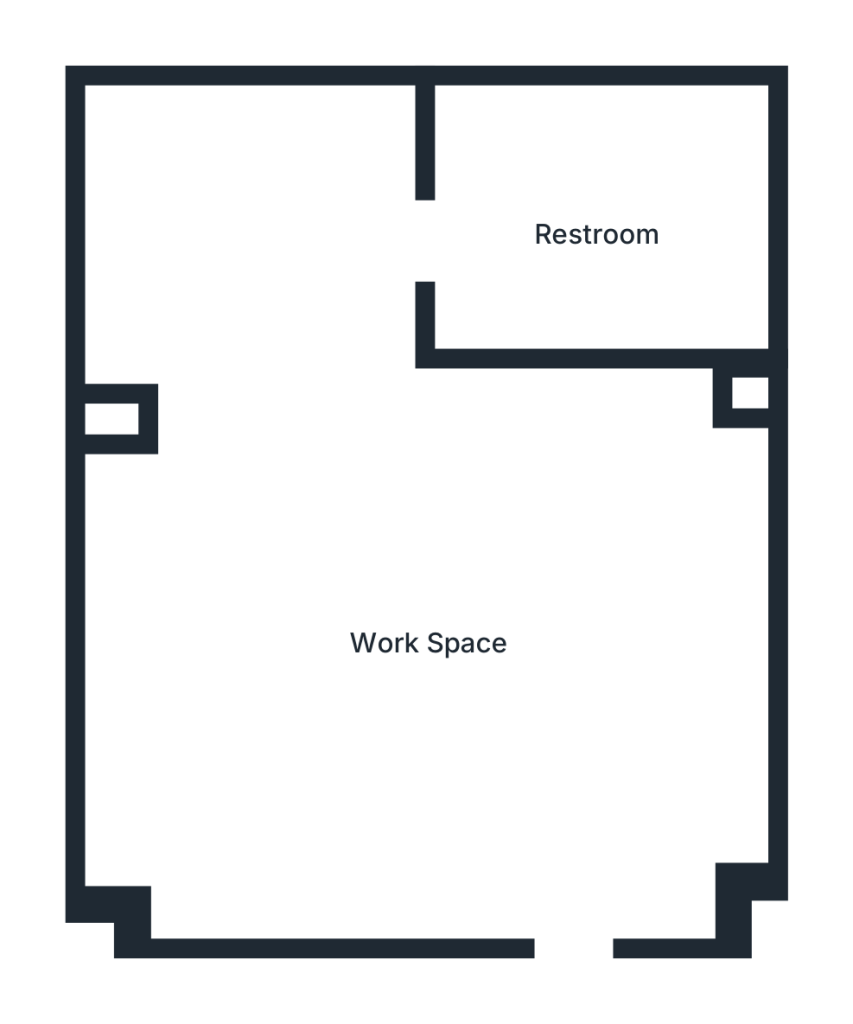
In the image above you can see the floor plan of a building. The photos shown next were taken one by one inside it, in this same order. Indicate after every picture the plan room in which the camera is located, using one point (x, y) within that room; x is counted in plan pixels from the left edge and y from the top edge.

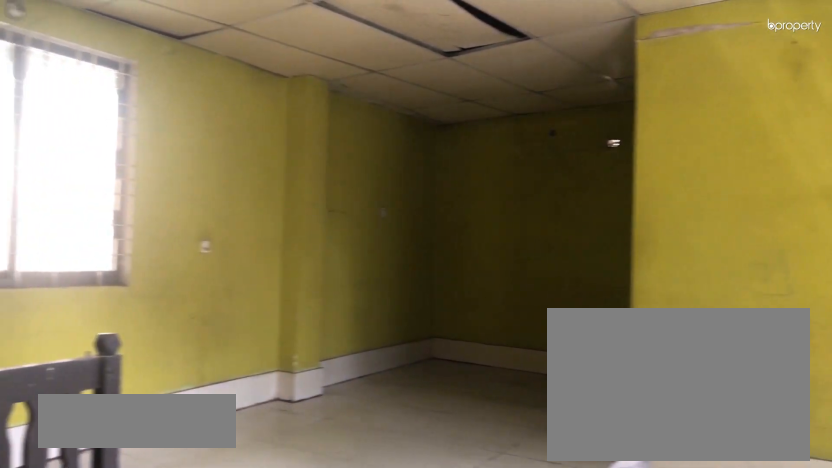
(419, 625)
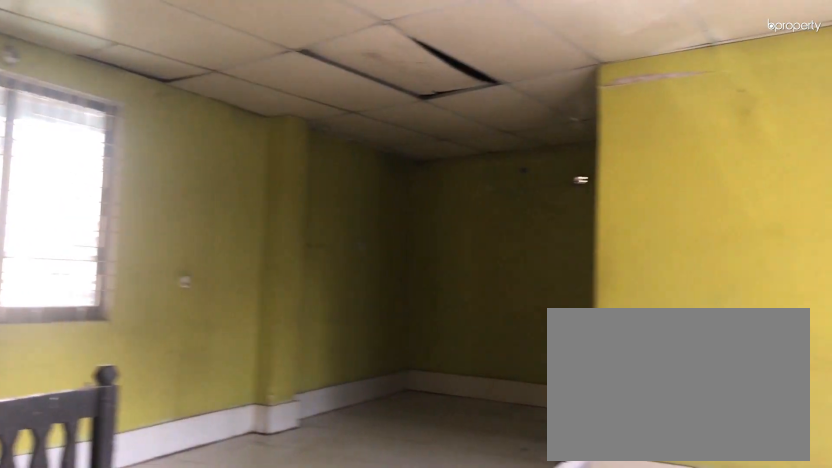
(419, 625)
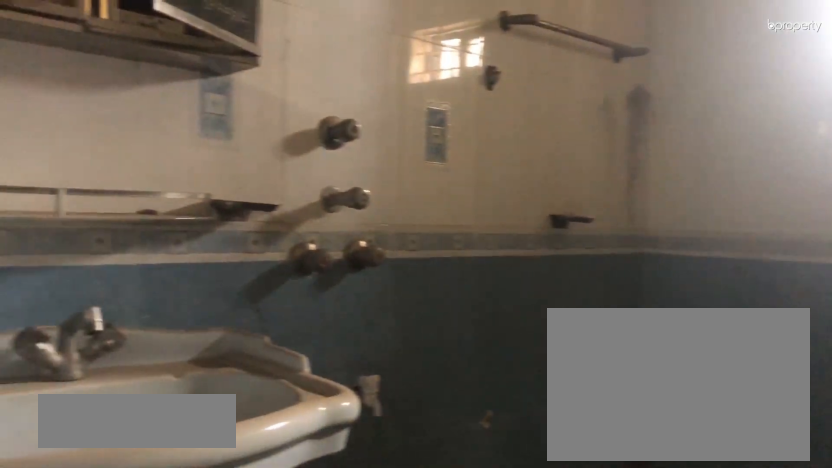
(613, 237)
